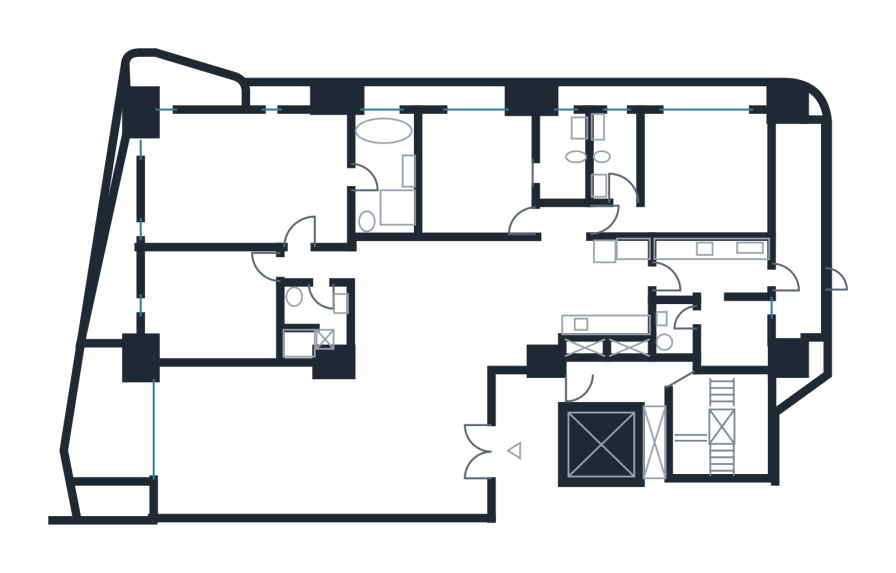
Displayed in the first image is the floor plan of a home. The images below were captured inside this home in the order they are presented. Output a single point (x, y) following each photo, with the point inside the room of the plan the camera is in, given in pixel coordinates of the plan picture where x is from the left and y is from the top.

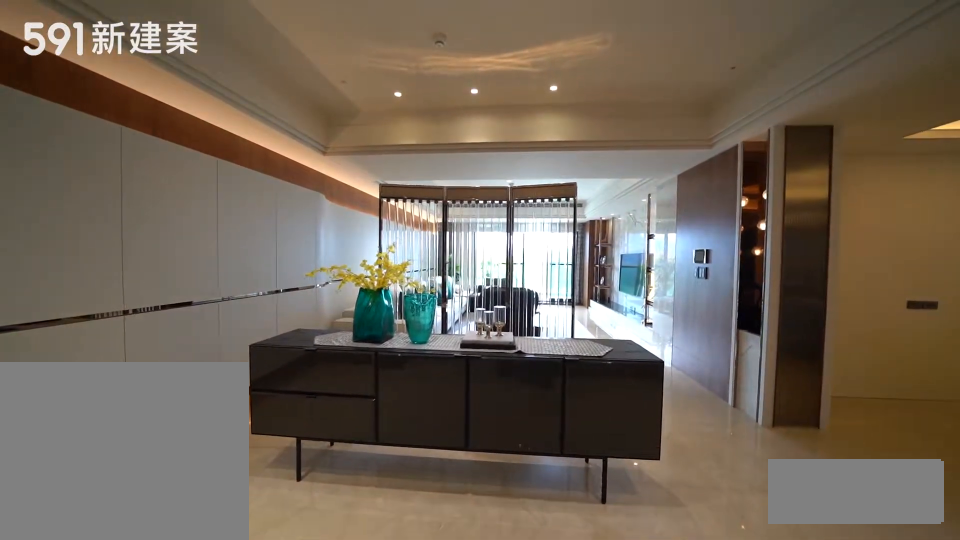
(436, 448)
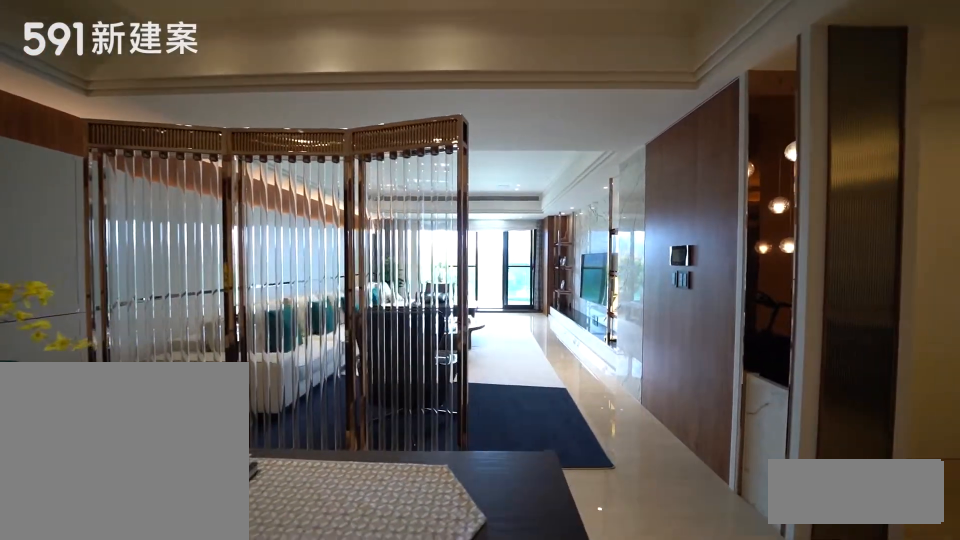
(436, 448)
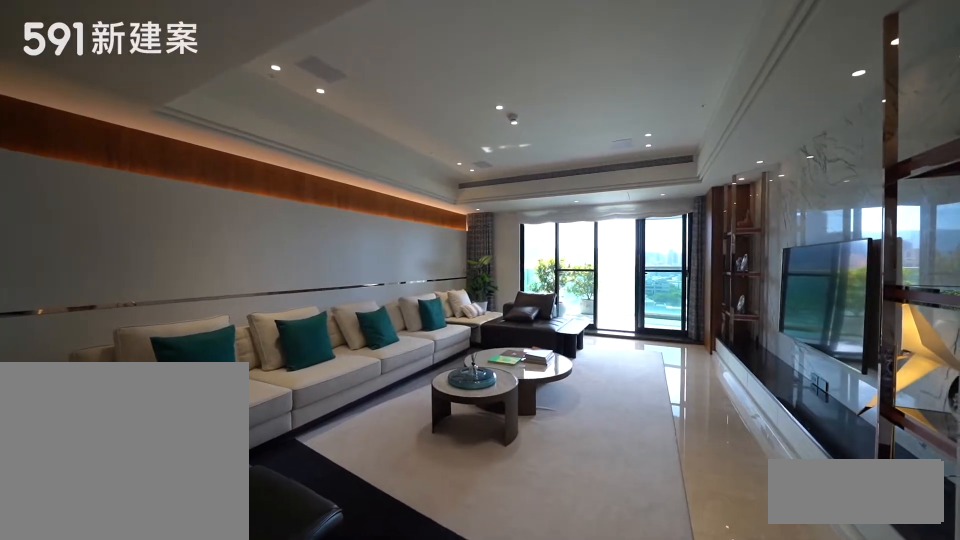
(271, 444)
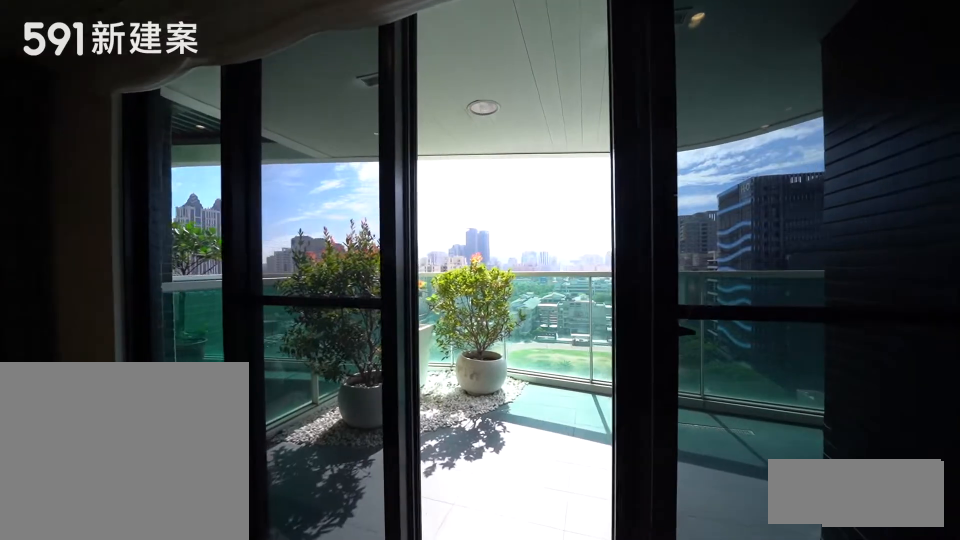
(109, 420)
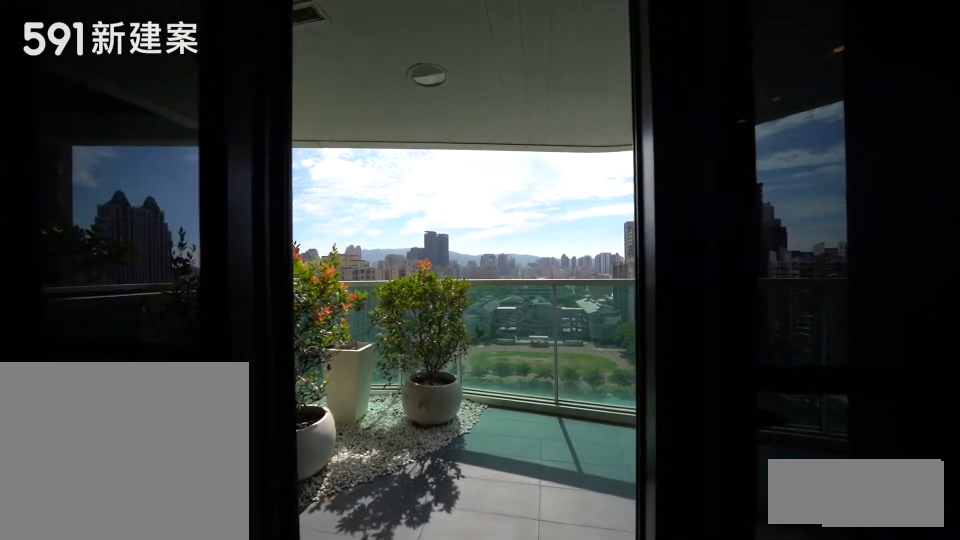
(109, 420)
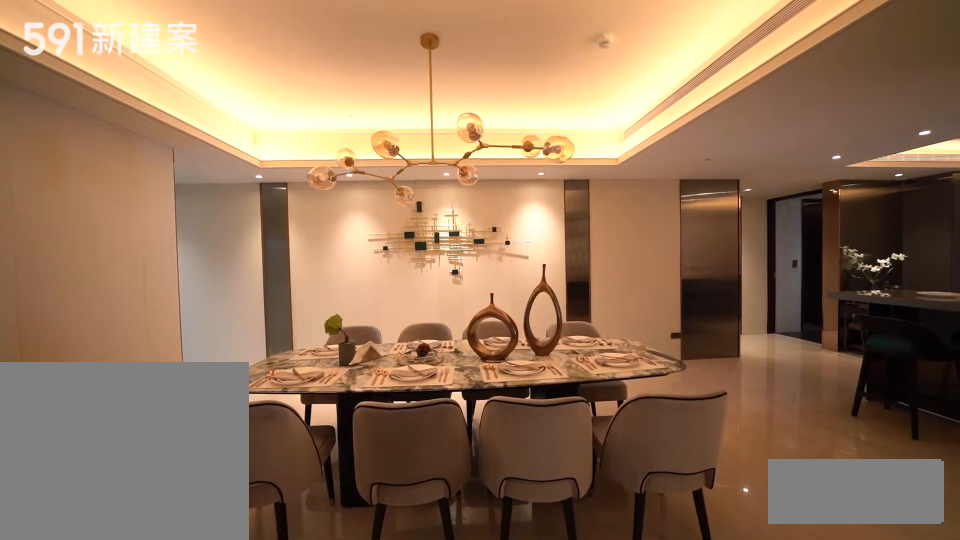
(449, 306)
